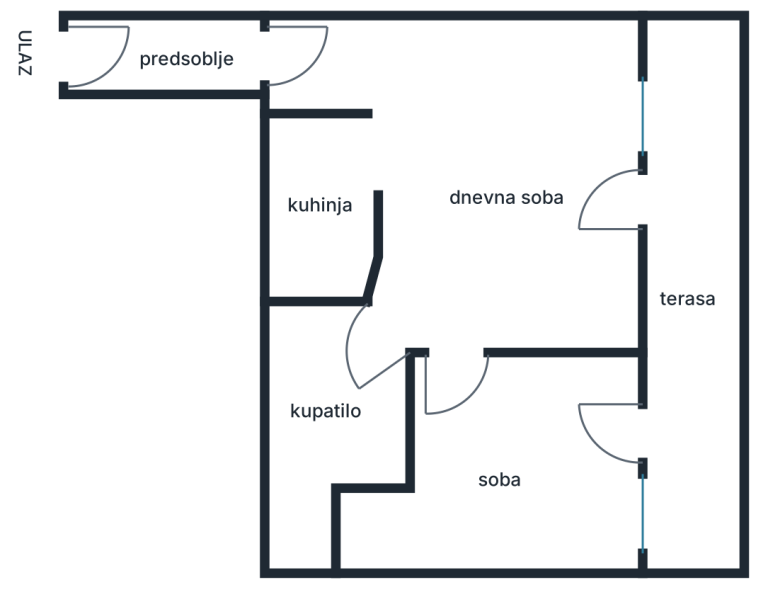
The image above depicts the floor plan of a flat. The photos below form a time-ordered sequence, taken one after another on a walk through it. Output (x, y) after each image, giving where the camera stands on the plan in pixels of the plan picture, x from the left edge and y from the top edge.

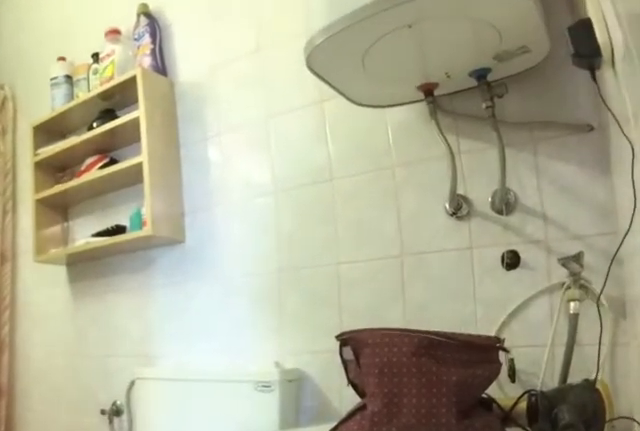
(397, 286)
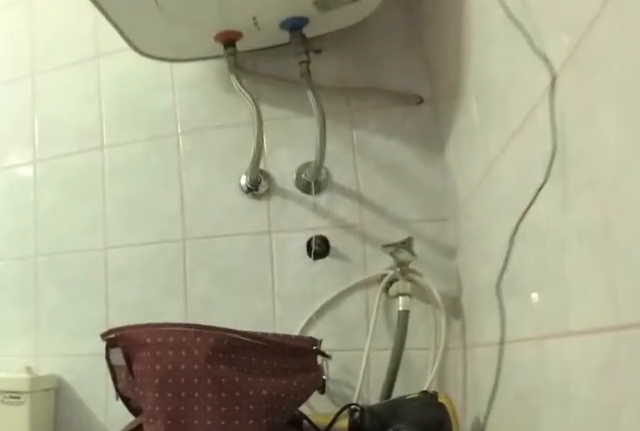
(373, 312)
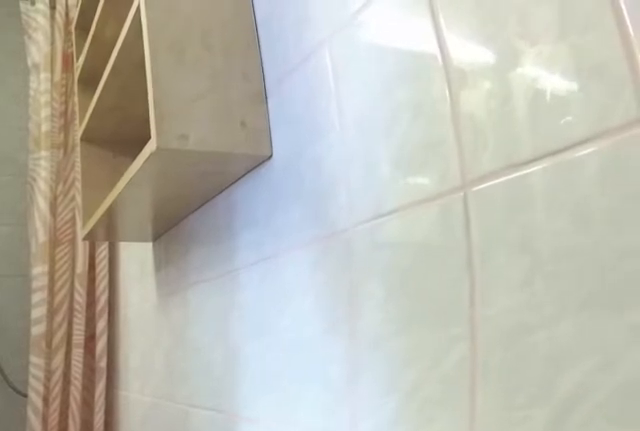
(343, 318)
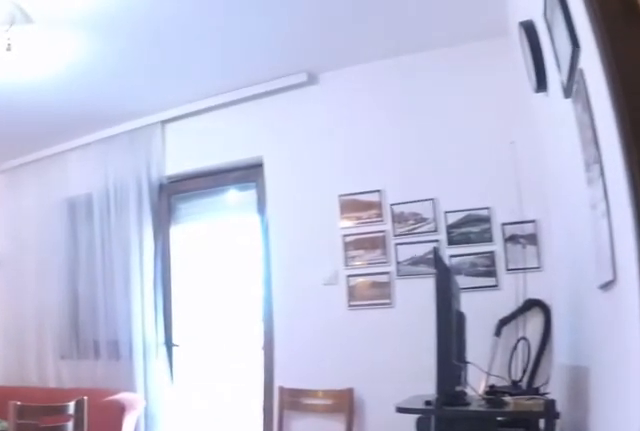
(399, 311)
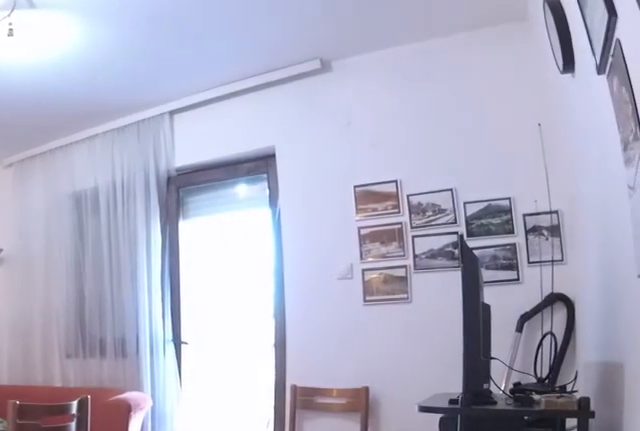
(399, 311)
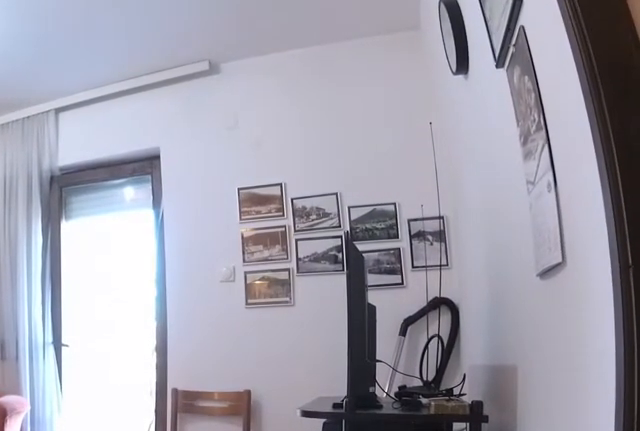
(399, 312)
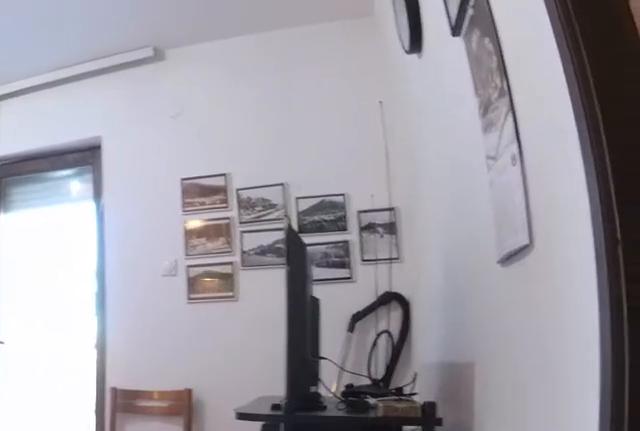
(401, 312)
